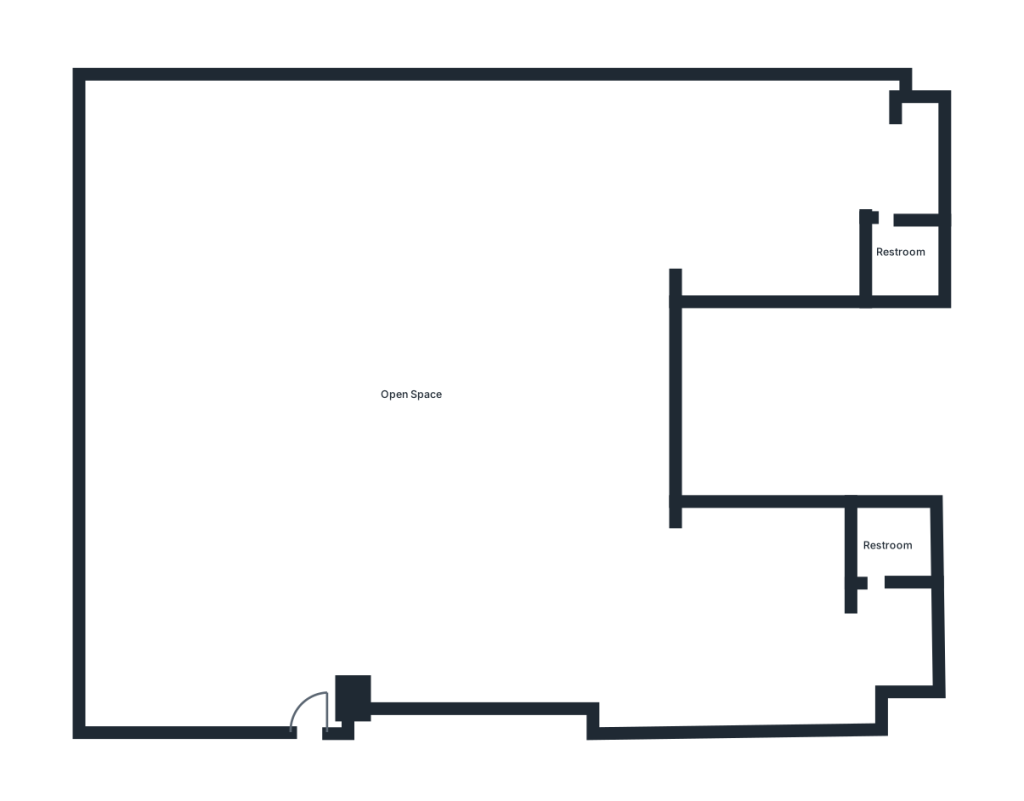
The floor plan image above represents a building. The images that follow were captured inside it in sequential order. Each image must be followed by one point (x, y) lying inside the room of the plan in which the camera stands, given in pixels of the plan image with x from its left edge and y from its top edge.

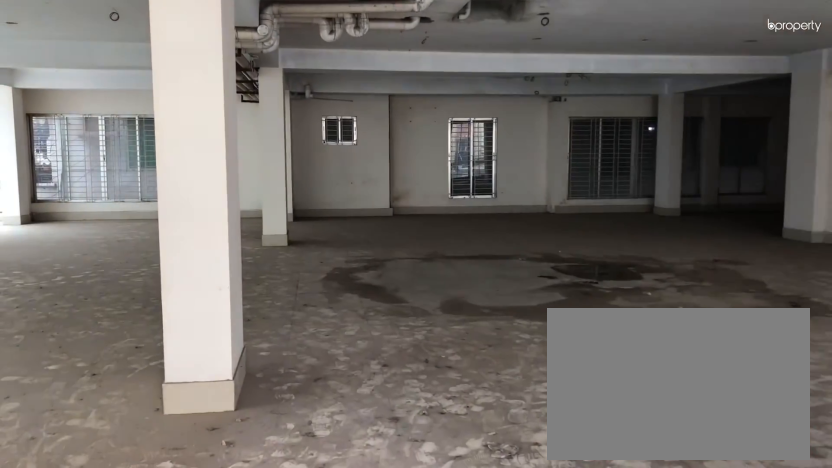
(315, 649)
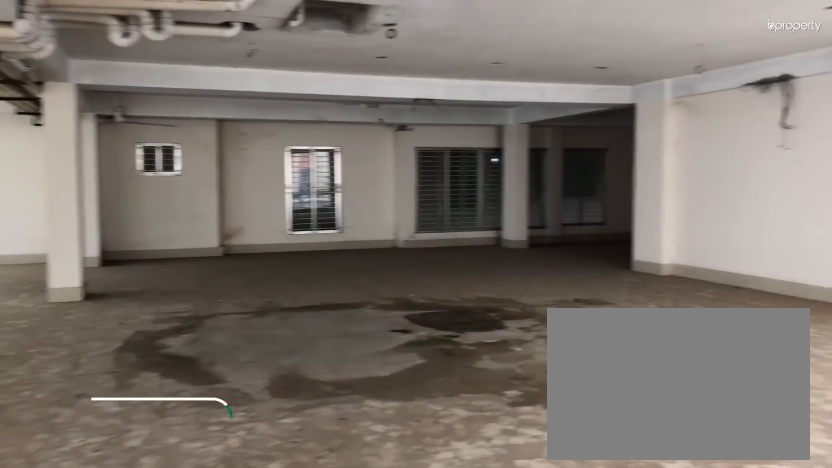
(315, 649)
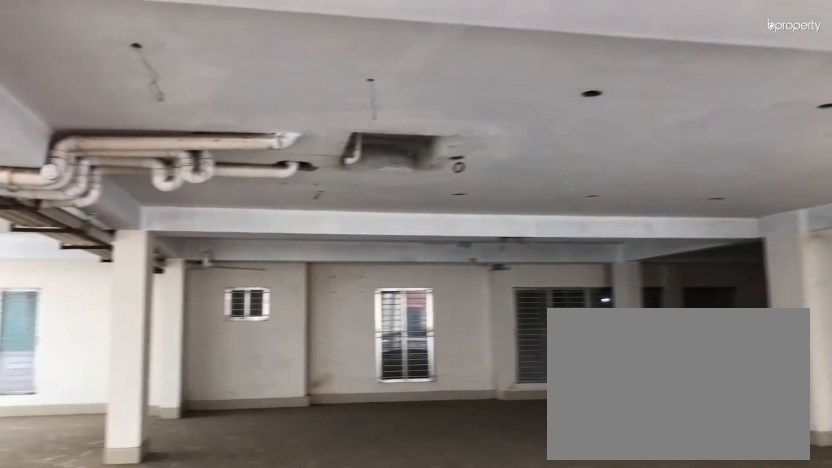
(415, 395)
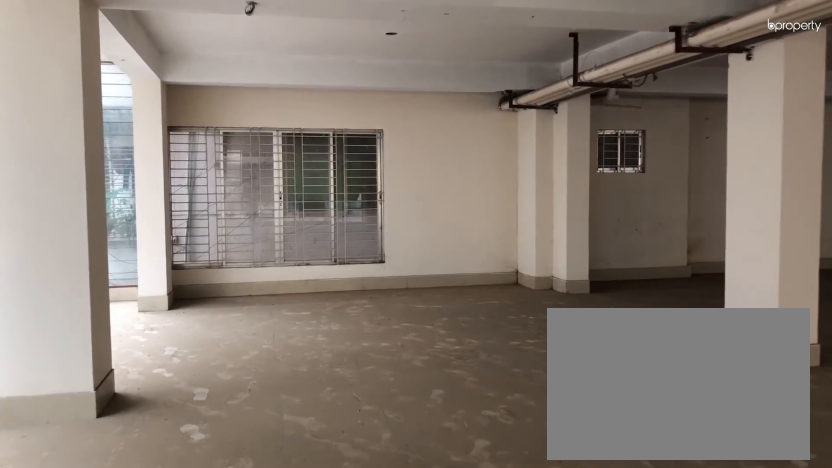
(415, 395)
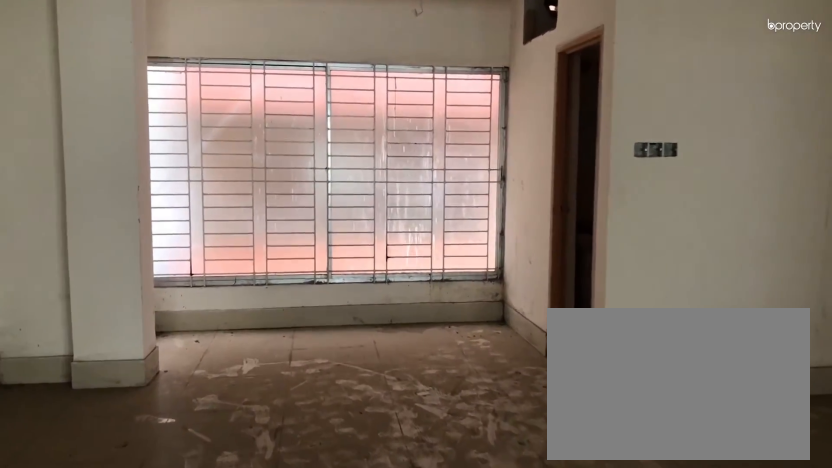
(709, 181)
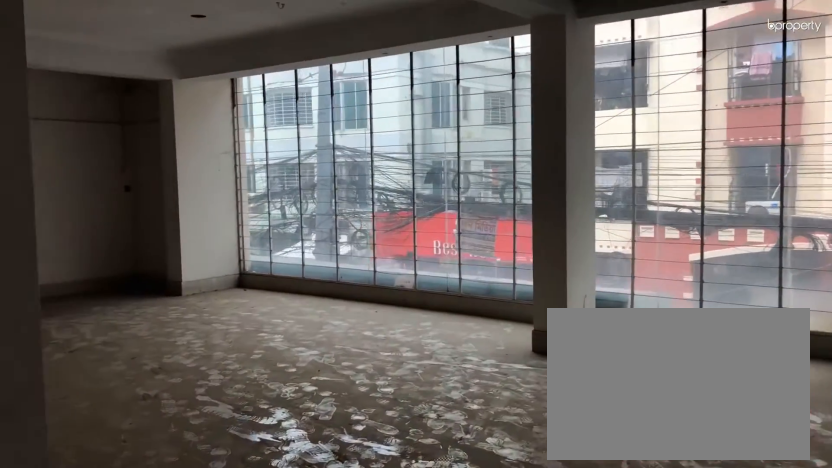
(750, 615)
